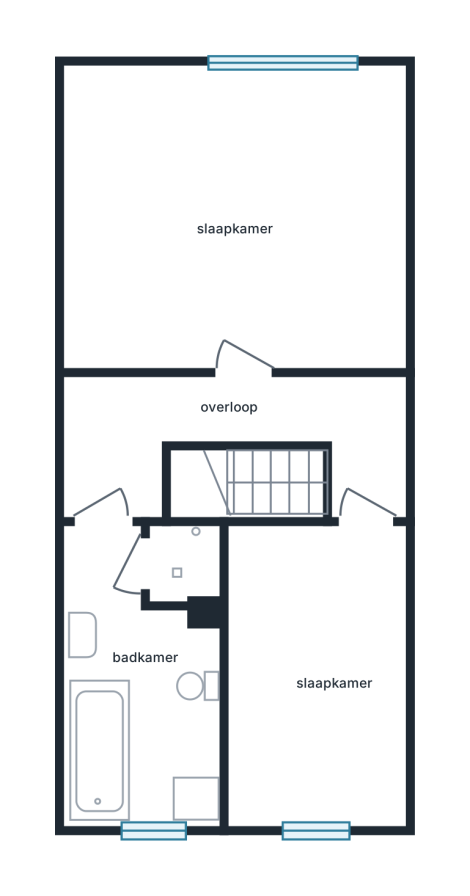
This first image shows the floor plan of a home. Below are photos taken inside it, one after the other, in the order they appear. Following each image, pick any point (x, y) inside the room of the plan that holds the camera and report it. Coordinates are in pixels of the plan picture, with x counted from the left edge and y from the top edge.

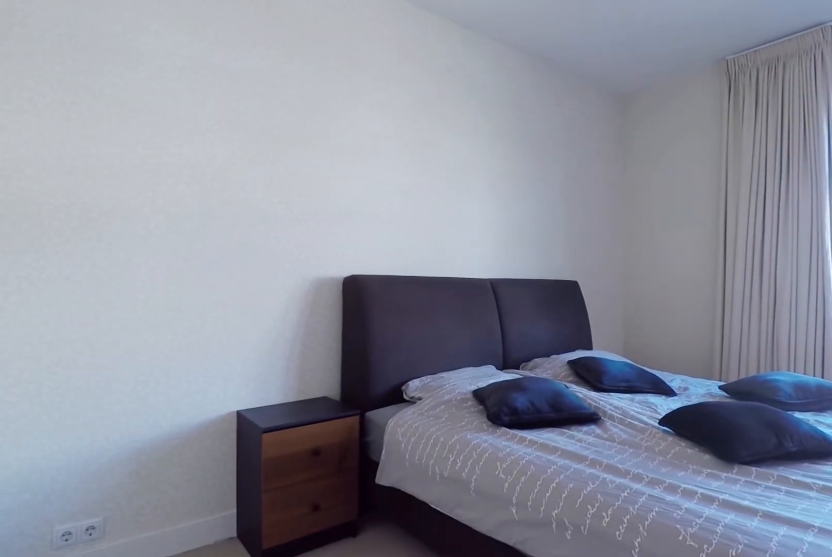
(214, 218)
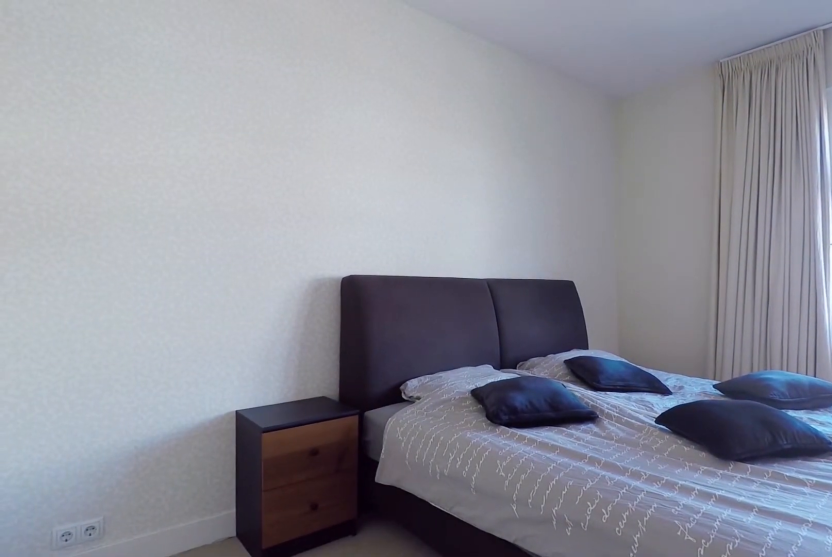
(214, 218)
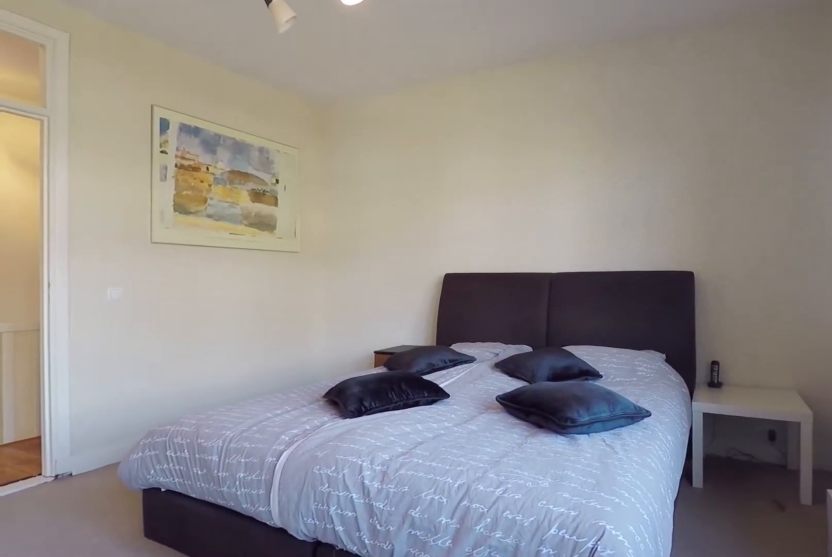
(214, 218)
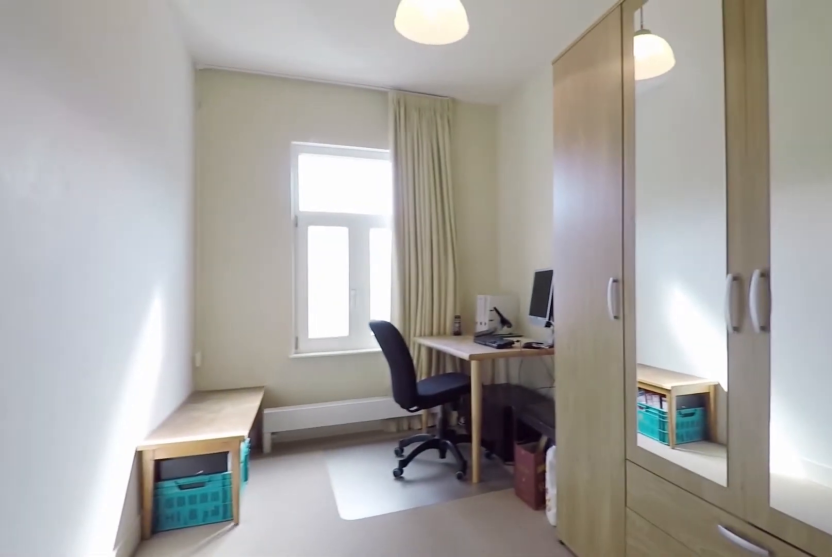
(315, 673)
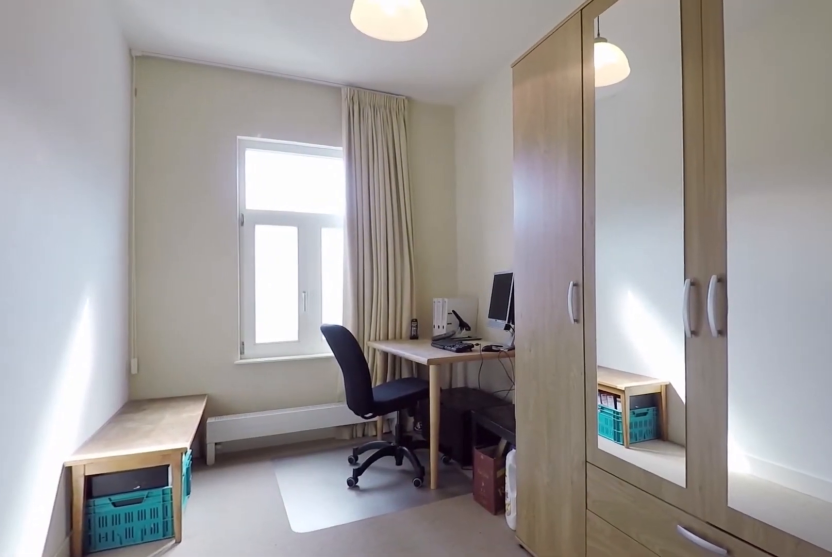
(315, 673)
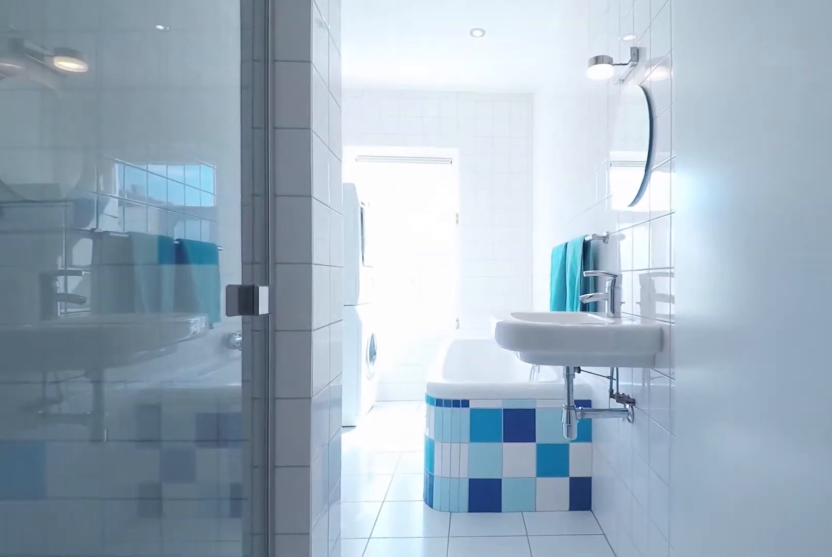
(120, 741)
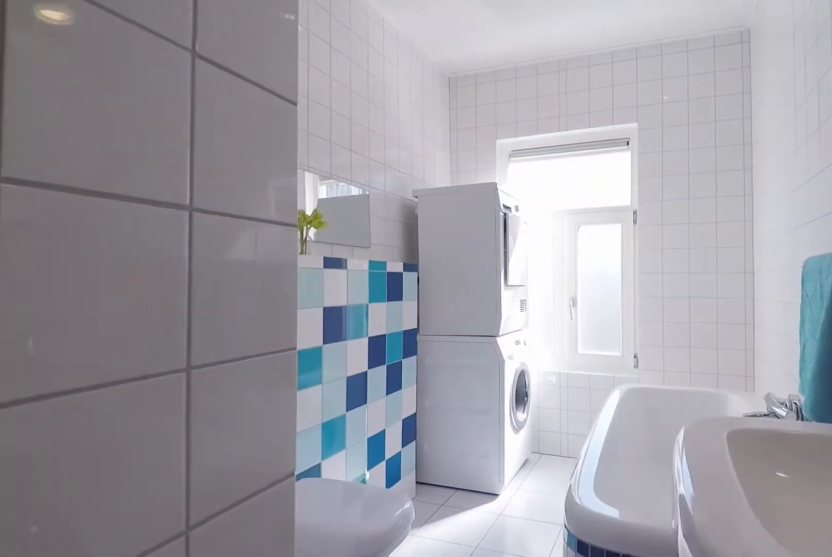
(120, 741)
